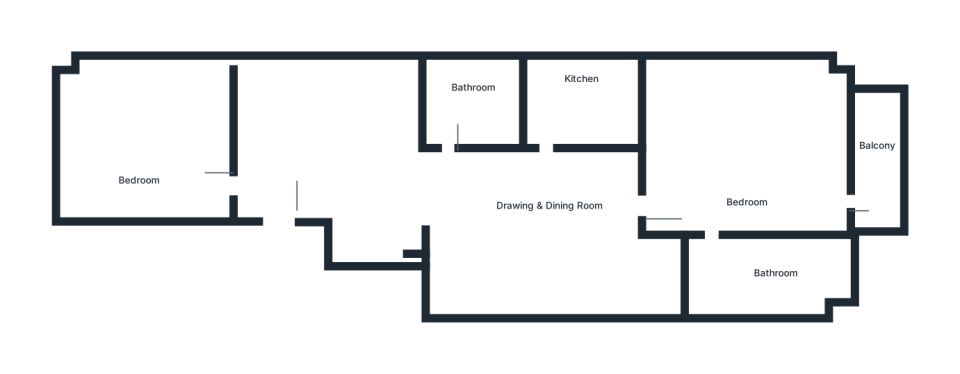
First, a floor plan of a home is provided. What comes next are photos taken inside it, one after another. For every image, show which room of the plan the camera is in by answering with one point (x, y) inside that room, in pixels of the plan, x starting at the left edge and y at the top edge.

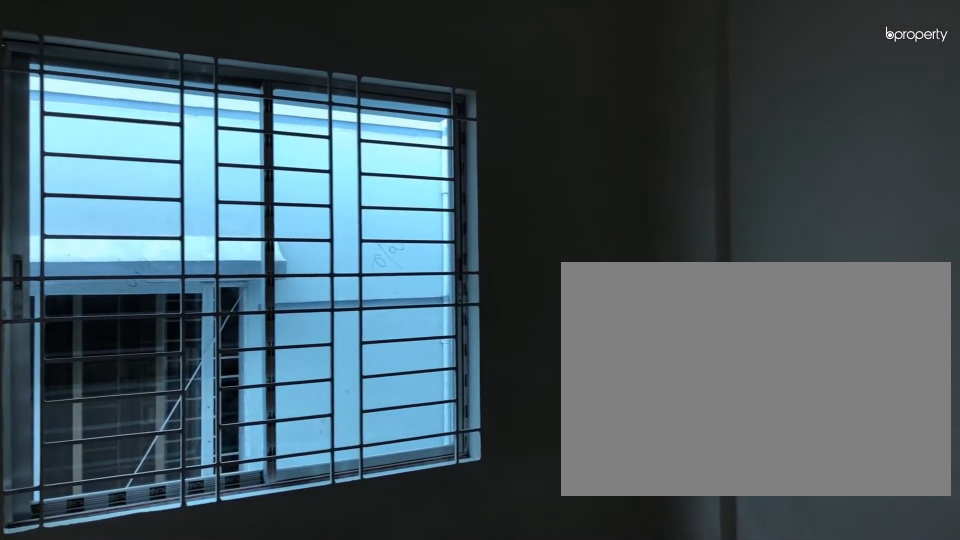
(334, 150)
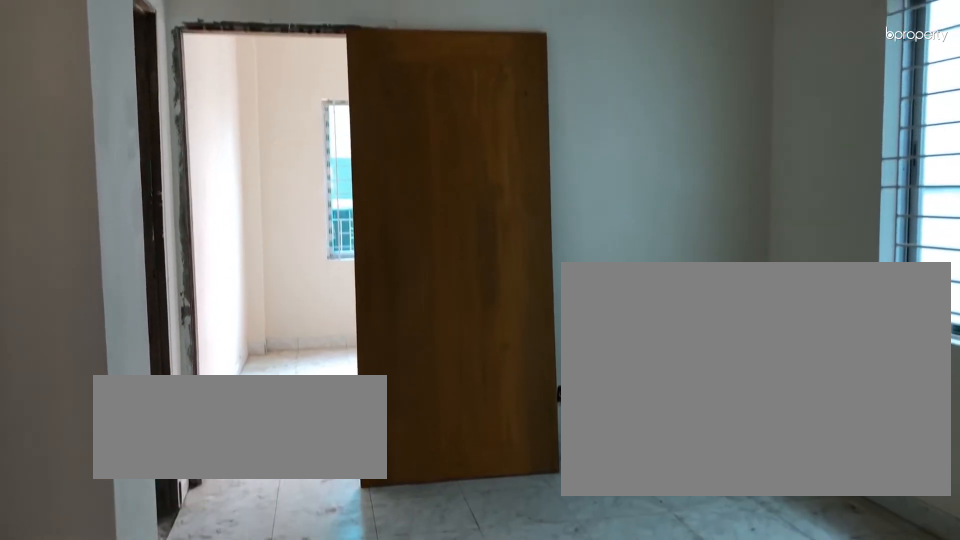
(334, 150)
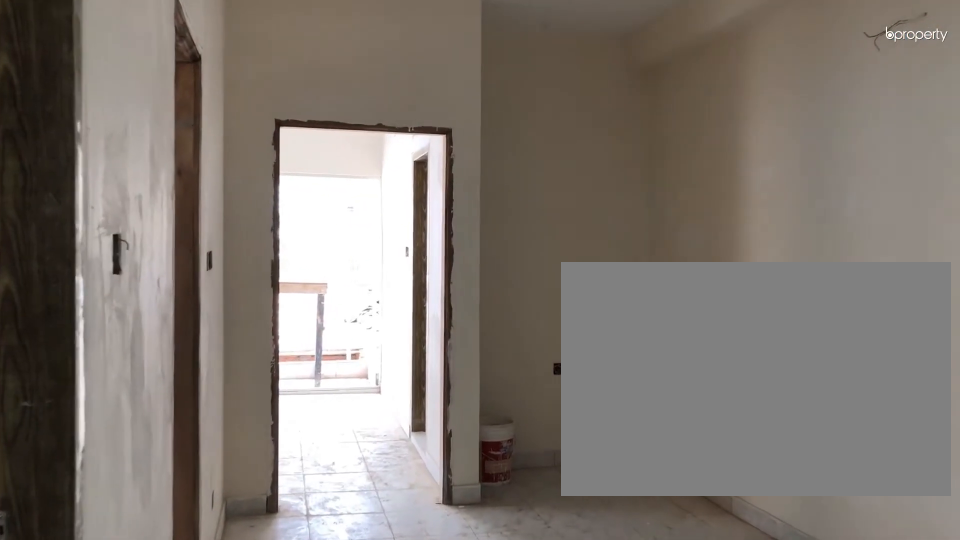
(542, 212)
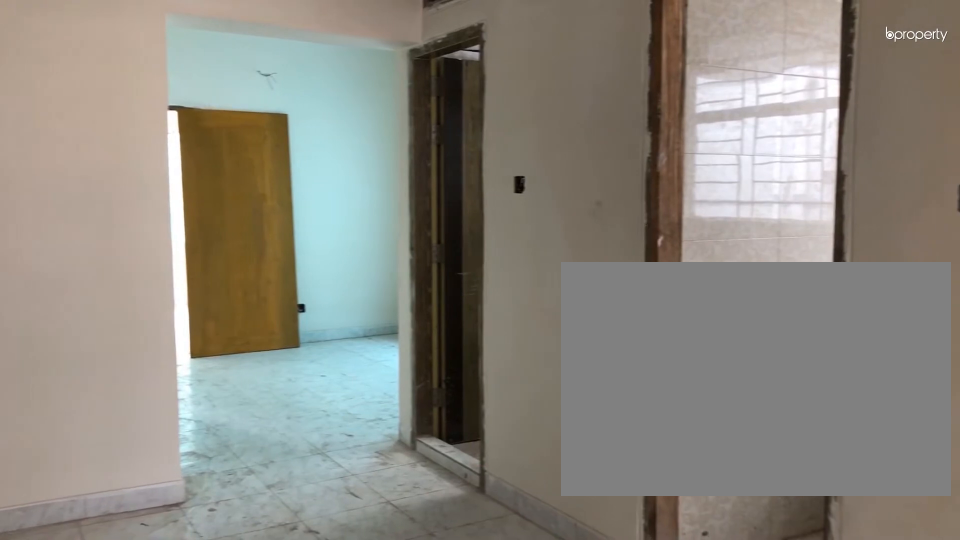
(543, 212)
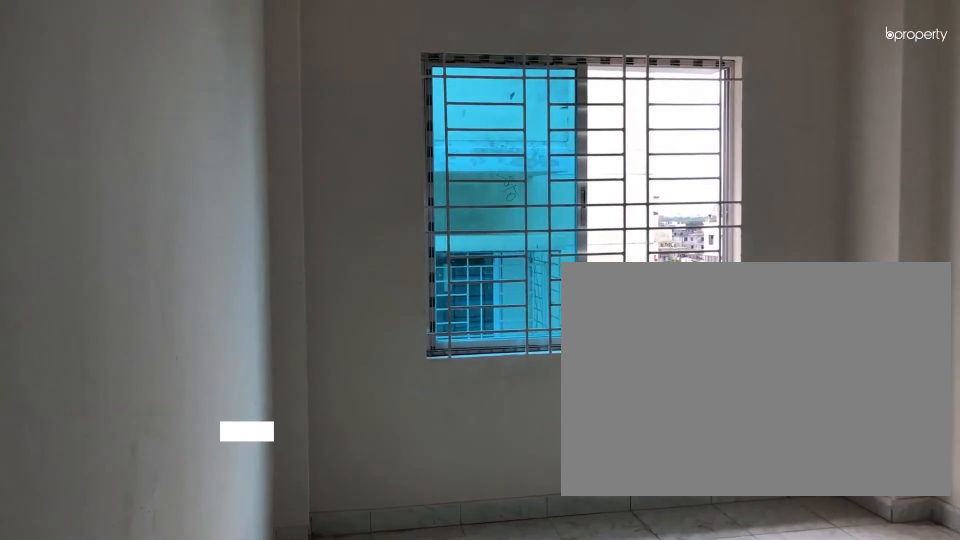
(140, 145)
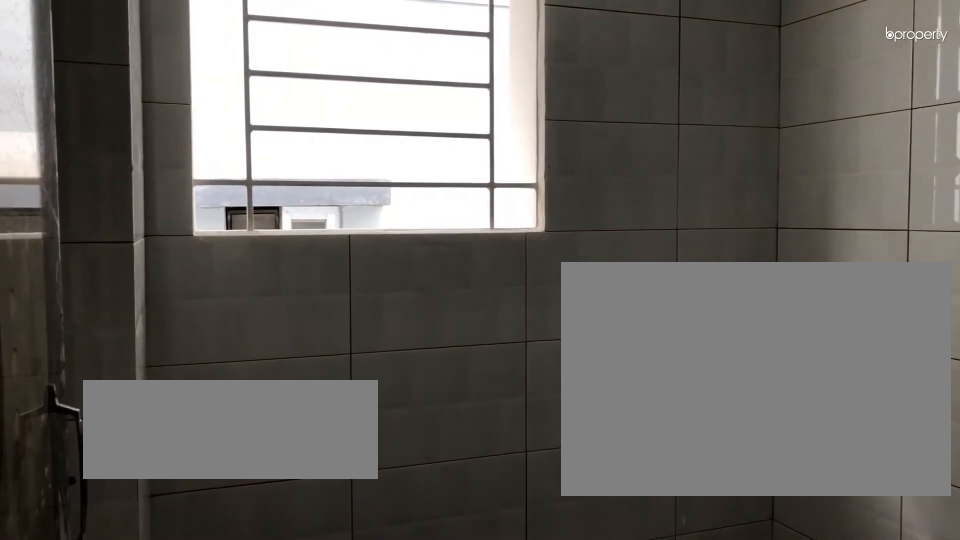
(484, 104)
